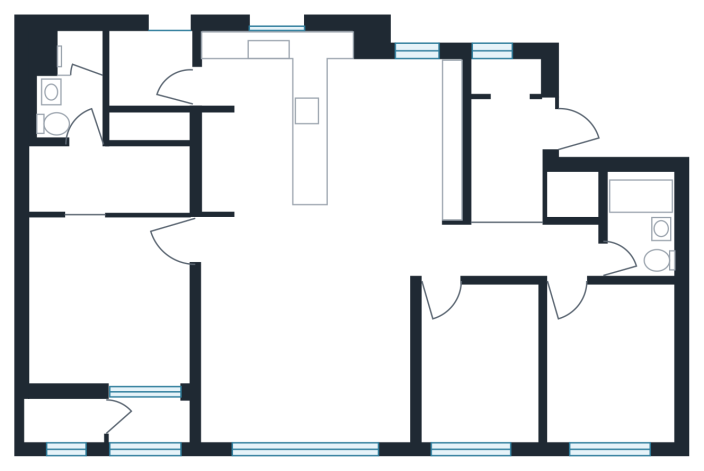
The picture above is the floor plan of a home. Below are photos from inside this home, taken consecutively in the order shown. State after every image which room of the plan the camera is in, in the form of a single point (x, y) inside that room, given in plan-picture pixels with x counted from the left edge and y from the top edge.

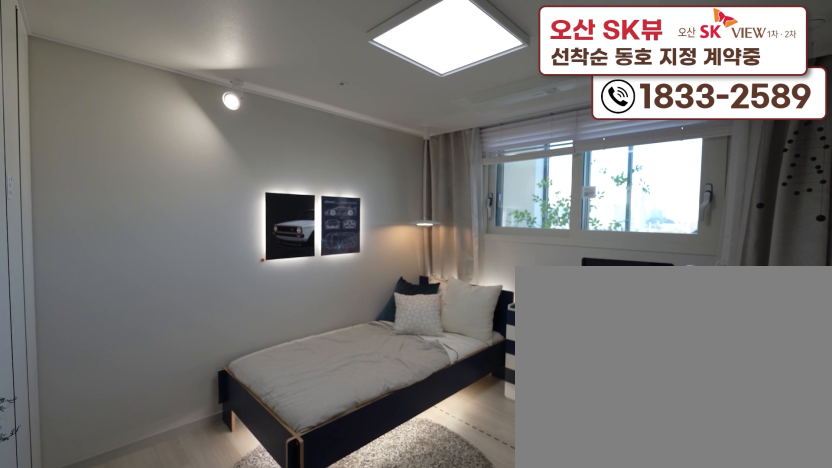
(604, 399)
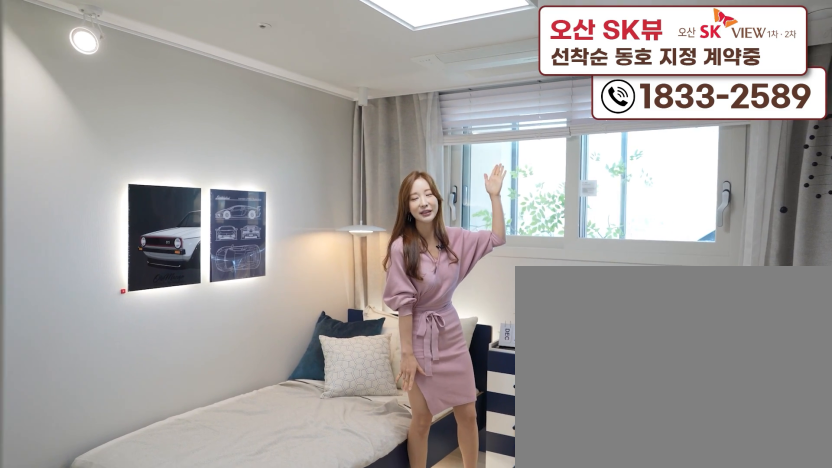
(604, 400)
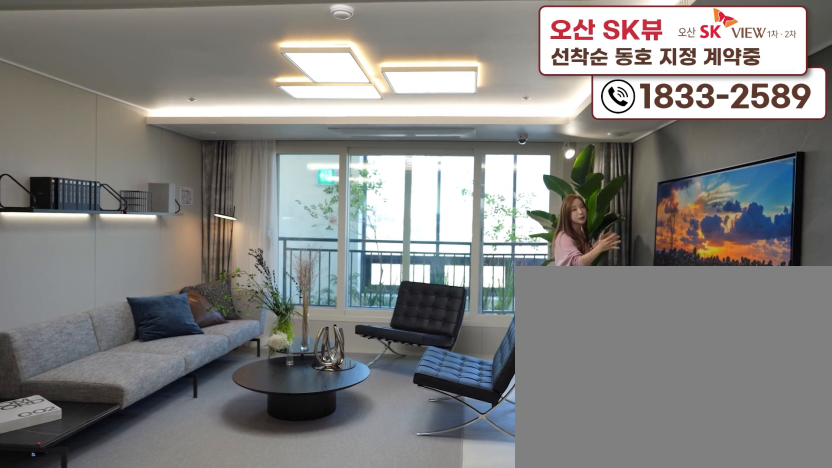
(309, 388)
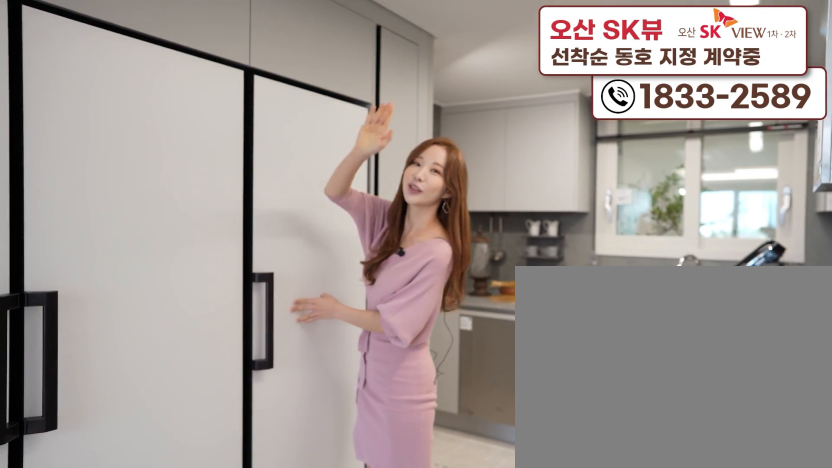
(280, 223)
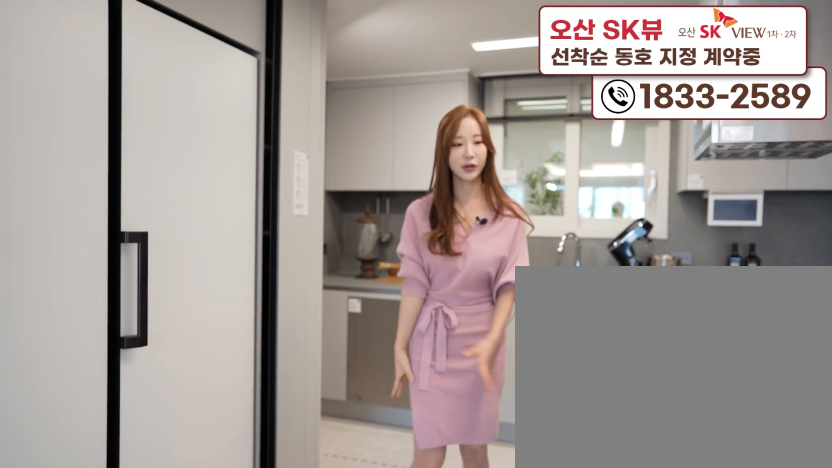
(280, 223)
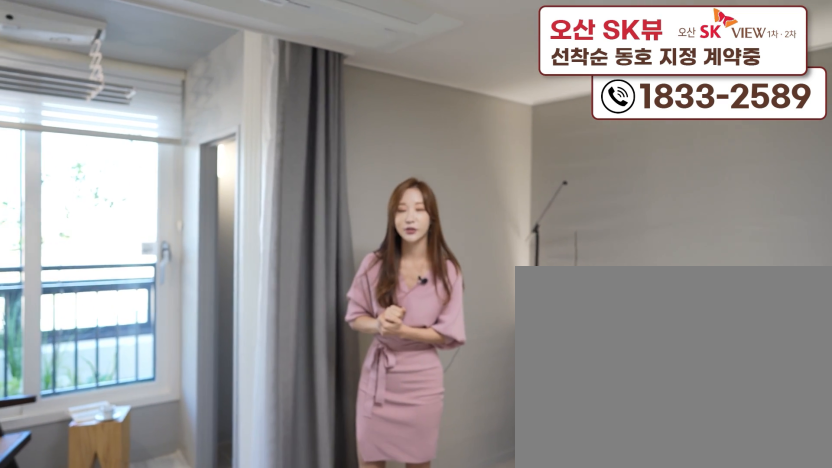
(112, 350)
